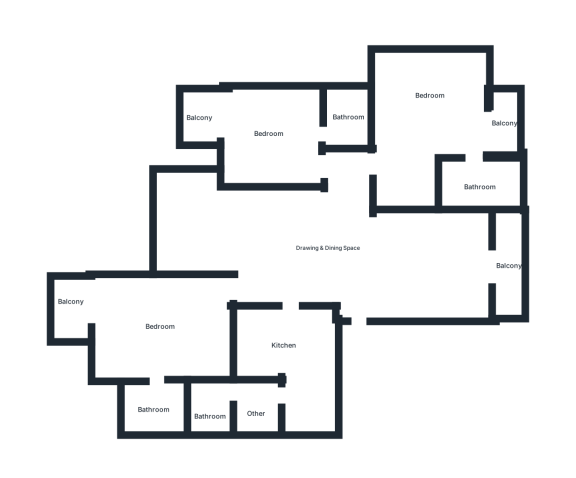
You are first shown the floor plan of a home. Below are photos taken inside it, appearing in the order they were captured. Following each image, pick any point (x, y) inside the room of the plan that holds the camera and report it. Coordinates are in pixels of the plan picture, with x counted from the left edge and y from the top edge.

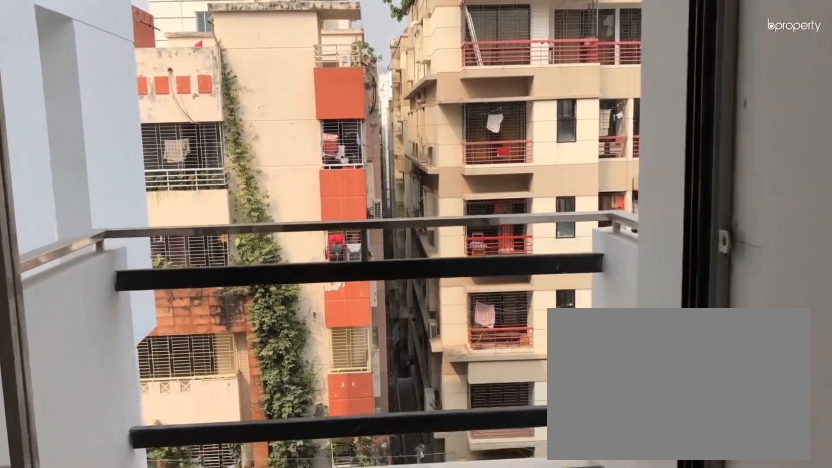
(236, 125)
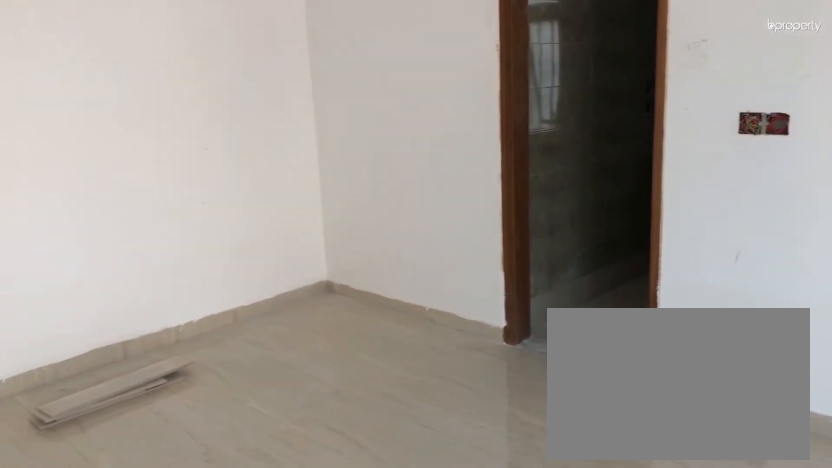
(166, 332)
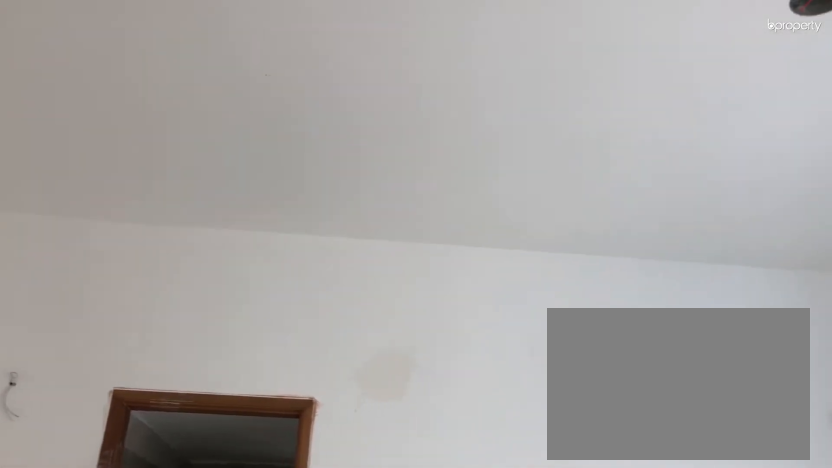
(166, 332)
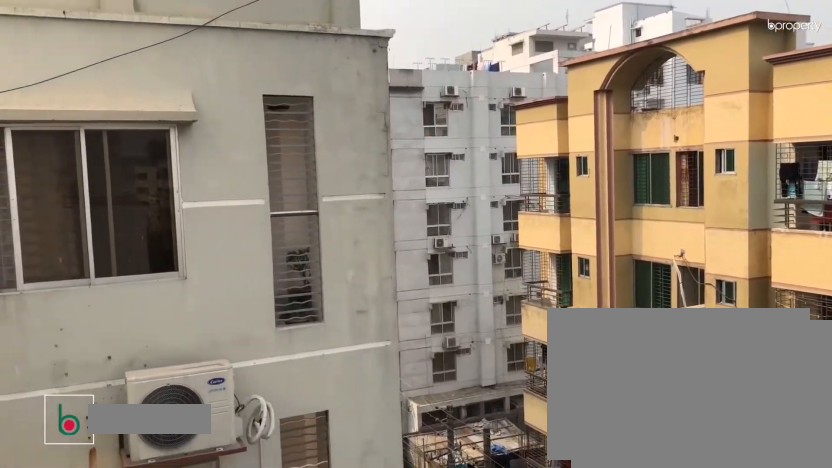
(72, 308)
